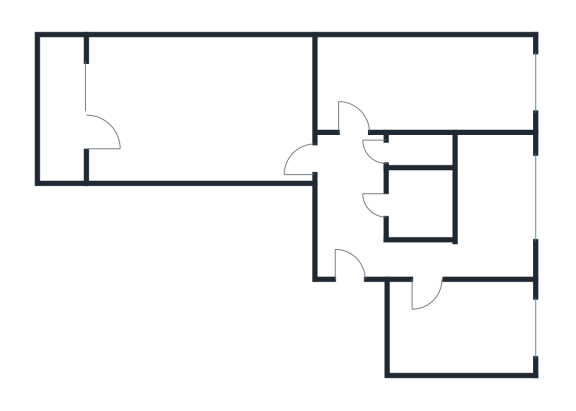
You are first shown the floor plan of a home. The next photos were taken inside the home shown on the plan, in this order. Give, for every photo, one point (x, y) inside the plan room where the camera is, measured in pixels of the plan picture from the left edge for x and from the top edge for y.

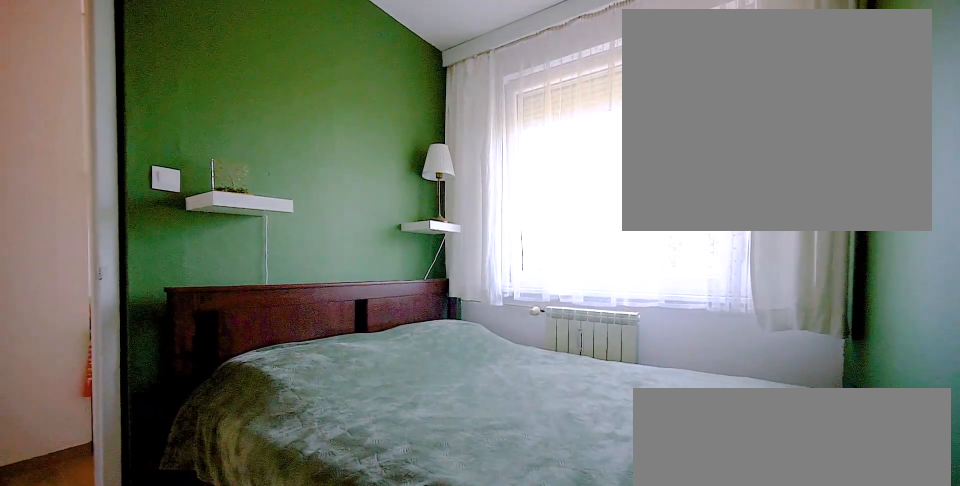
(463, 329)
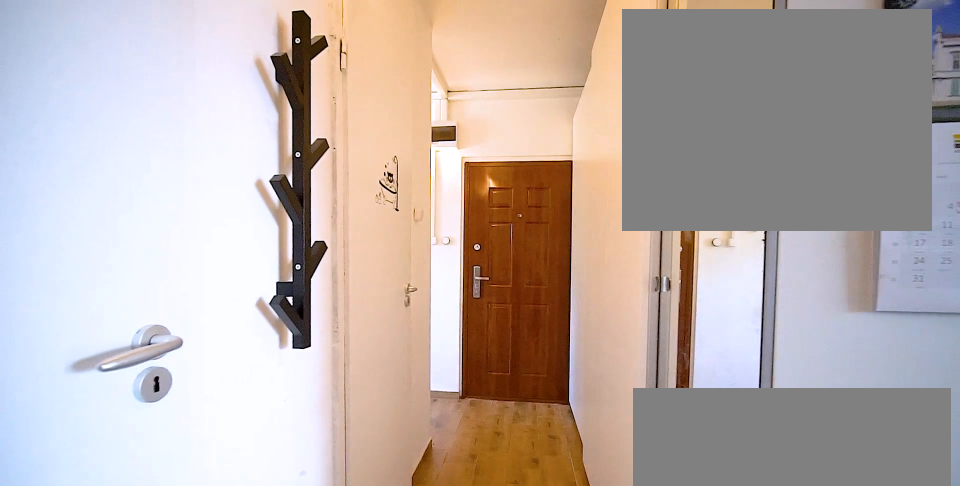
(344, 171)
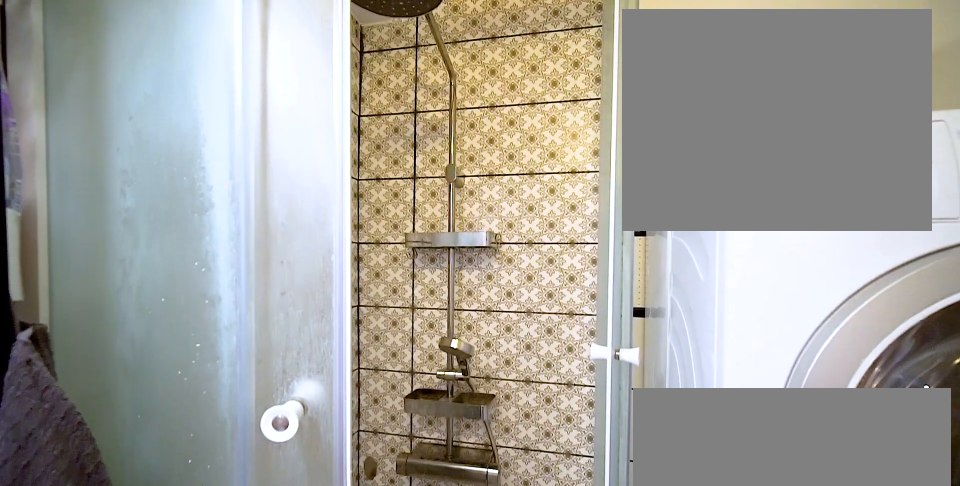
(419, 204)
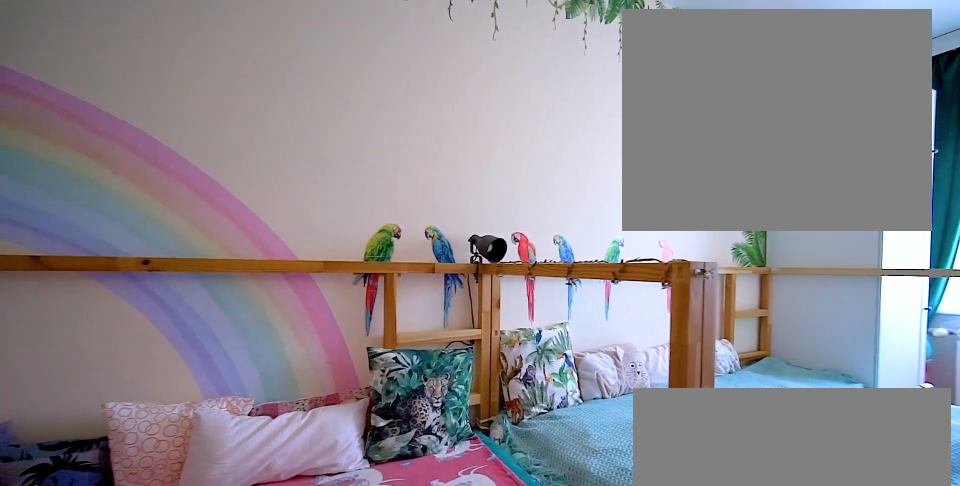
(439, 85)
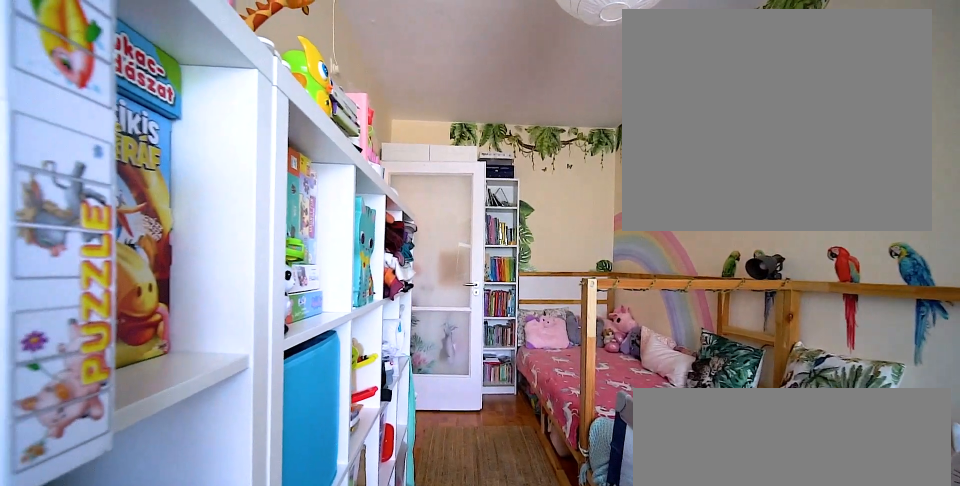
(439, 85)
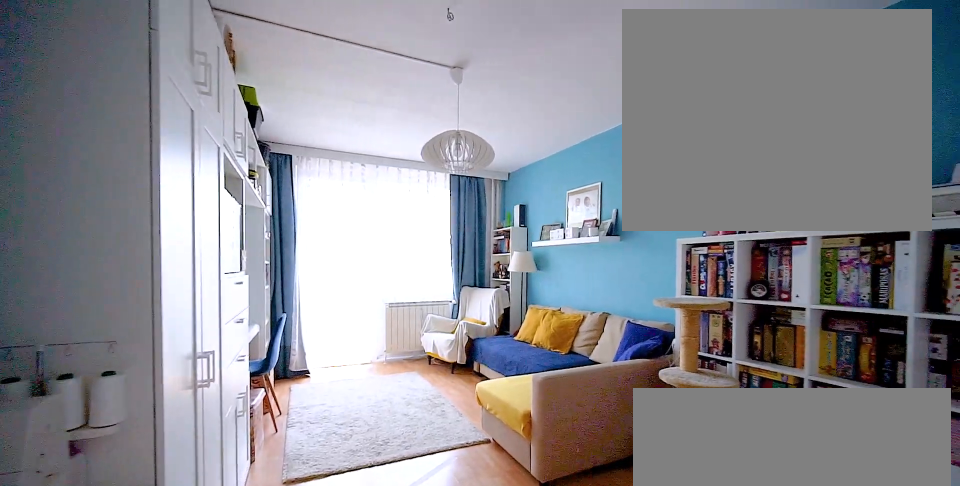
(205, 110)
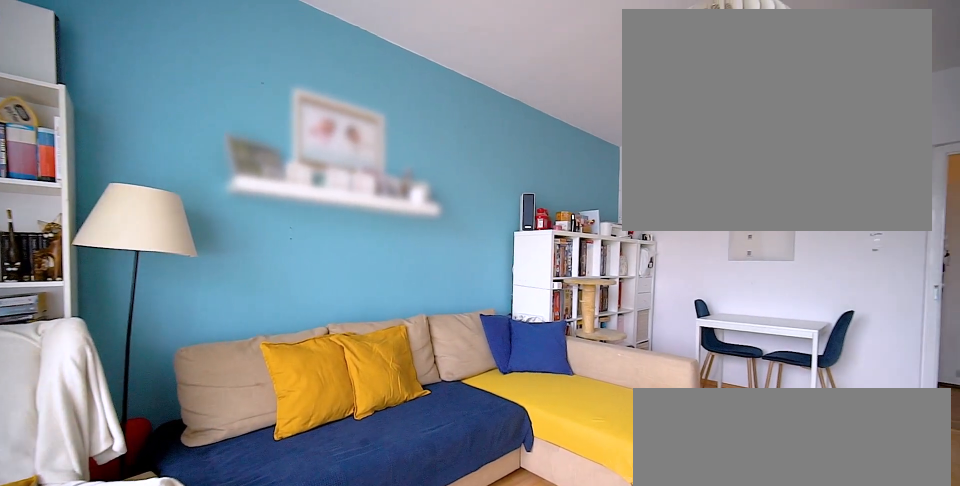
(205, 110)
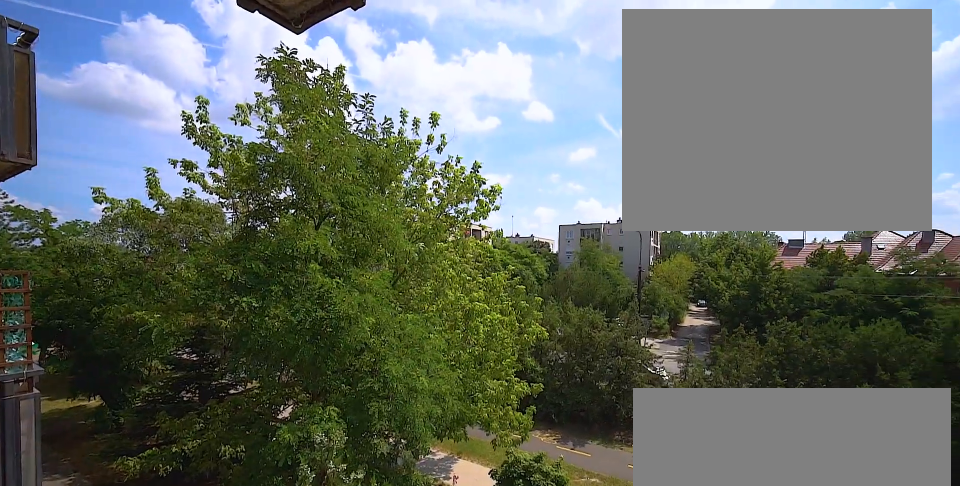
(63, 109)
